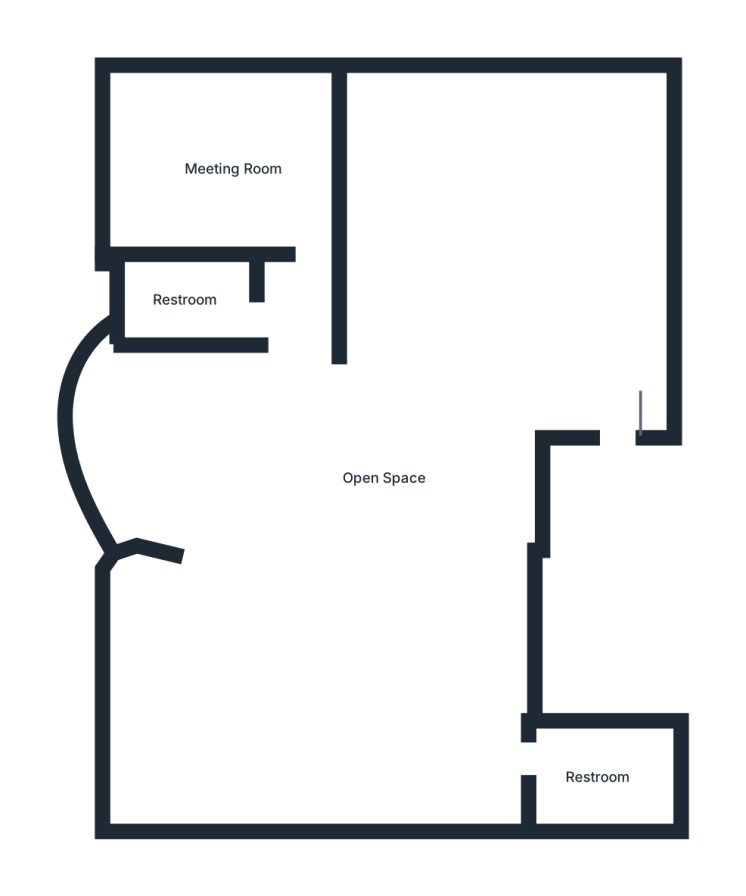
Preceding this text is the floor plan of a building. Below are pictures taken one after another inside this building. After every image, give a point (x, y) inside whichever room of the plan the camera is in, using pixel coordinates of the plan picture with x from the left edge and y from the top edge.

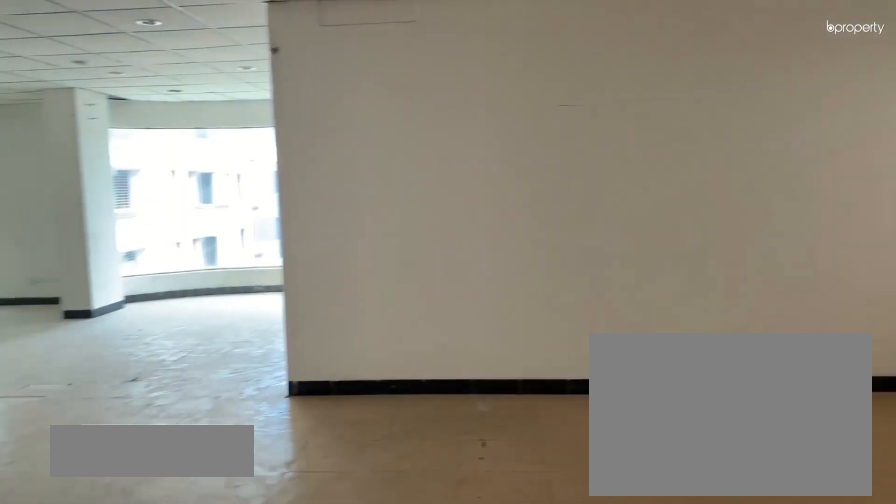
(464, 306)
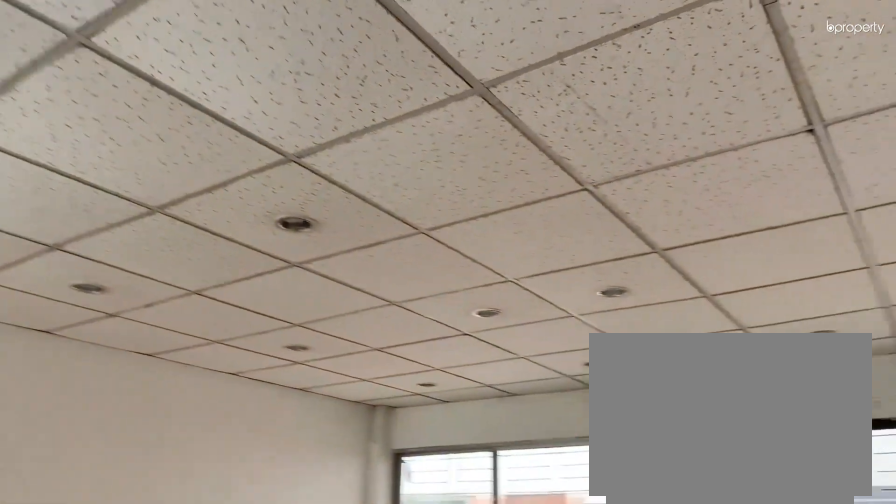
(464, 306)
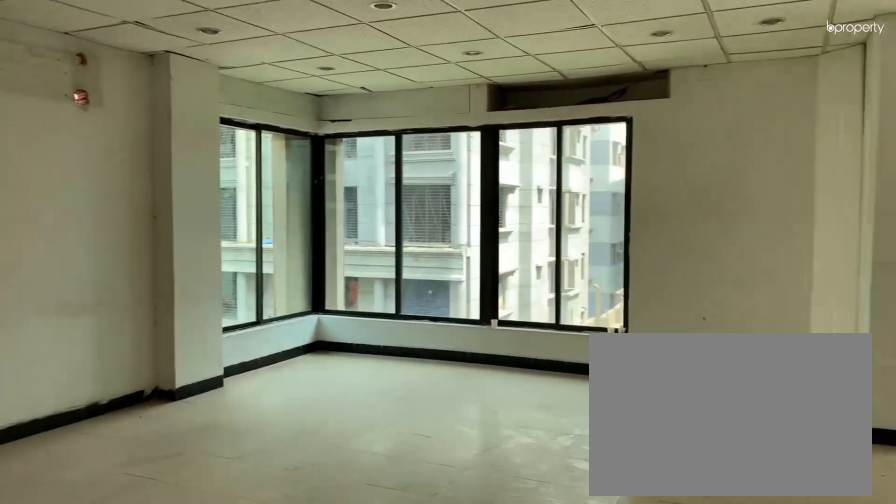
(358, 630)
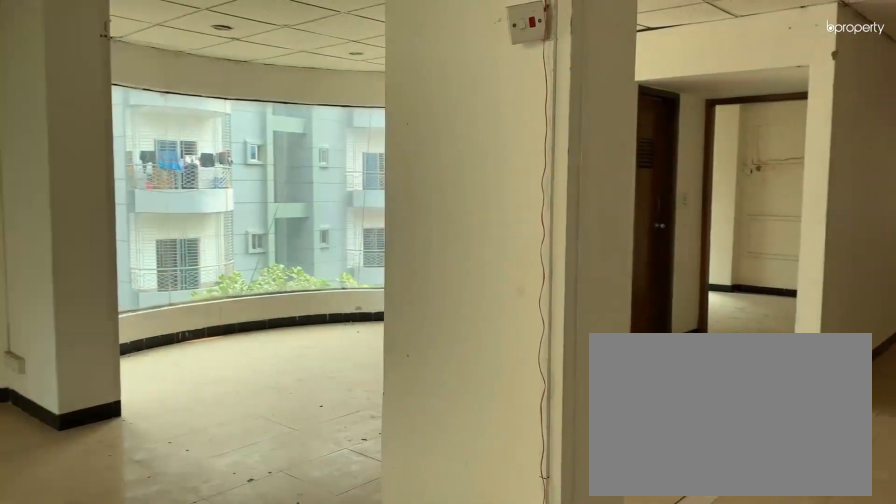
(358, 630)
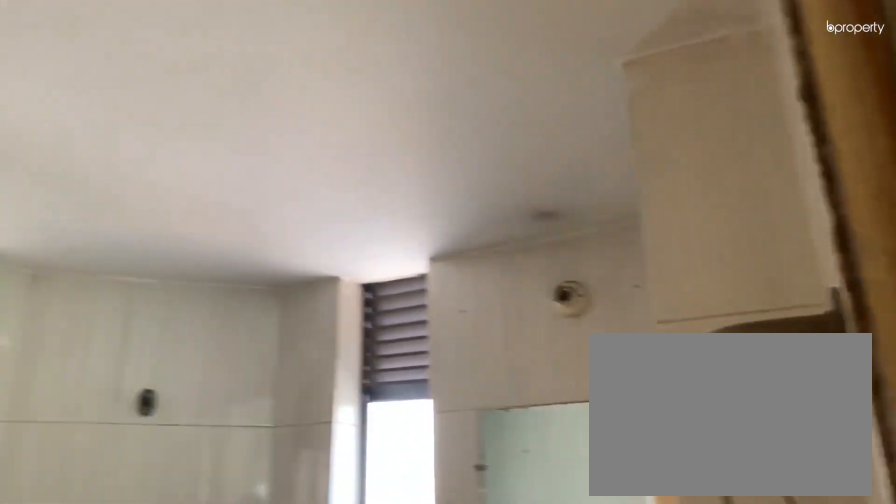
(592, 766)
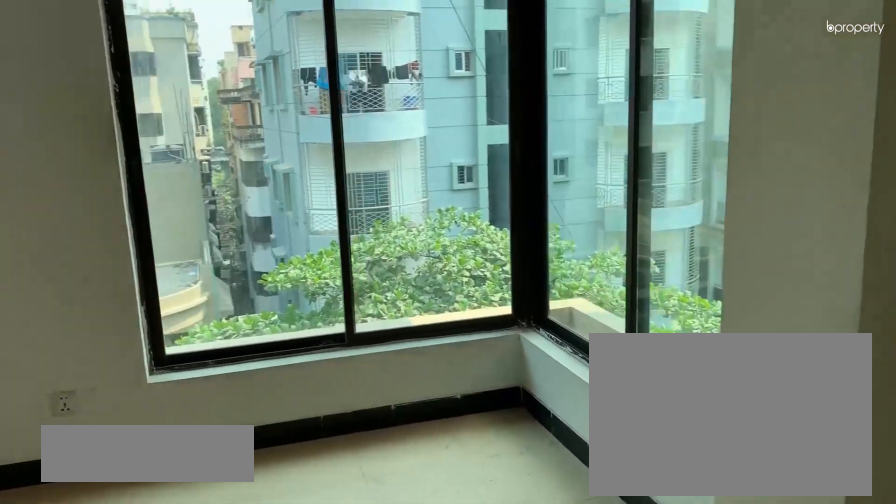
(225, 165)
